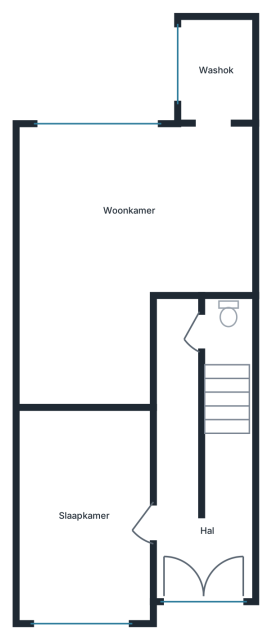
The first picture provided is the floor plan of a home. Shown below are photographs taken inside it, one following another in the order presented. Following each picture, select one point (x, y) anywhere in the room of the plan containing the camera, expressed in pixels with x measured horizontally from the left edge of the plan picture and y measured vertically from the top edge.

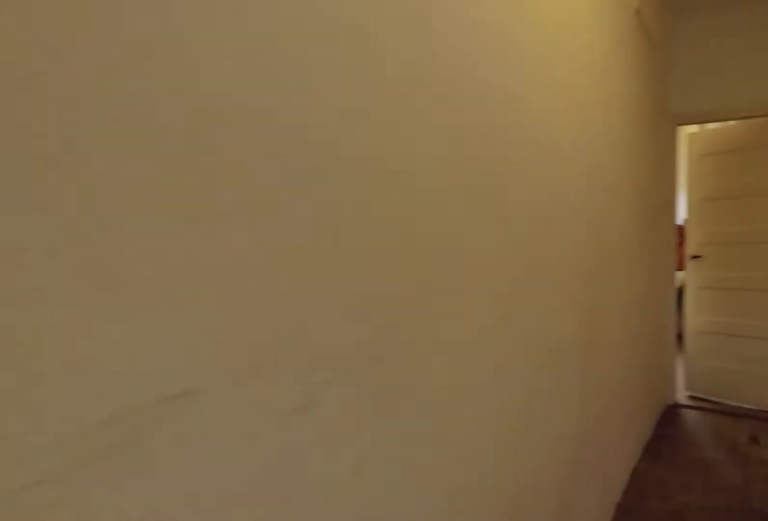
(195, 472)
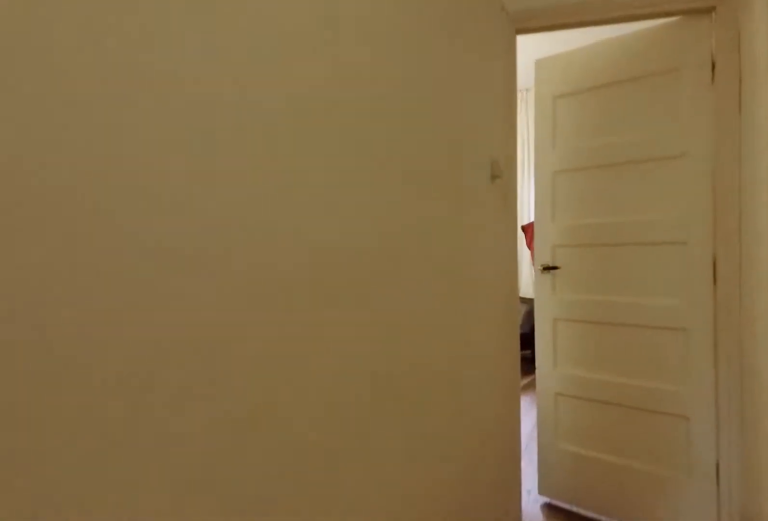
(195, 472)
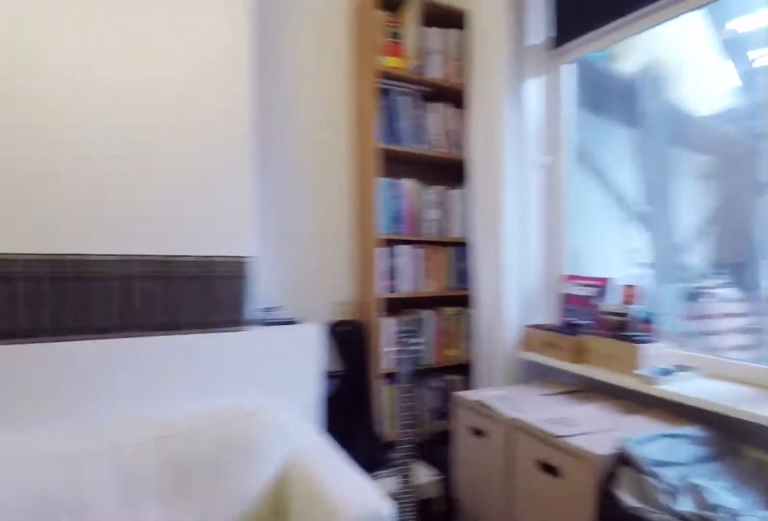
(79, 221)
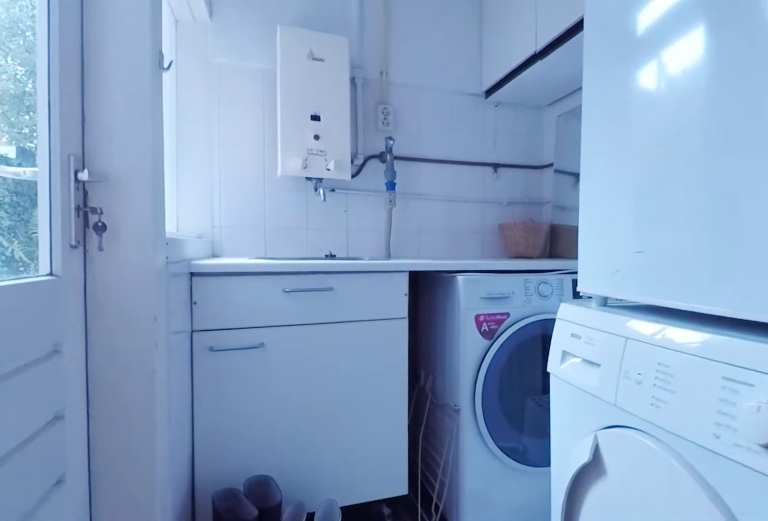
(215, 72)
